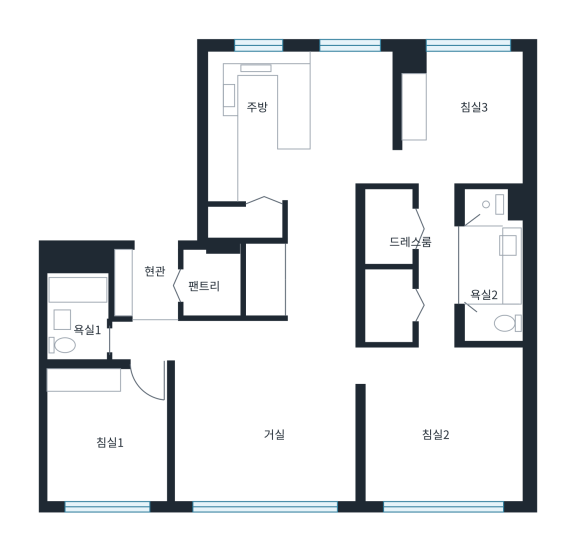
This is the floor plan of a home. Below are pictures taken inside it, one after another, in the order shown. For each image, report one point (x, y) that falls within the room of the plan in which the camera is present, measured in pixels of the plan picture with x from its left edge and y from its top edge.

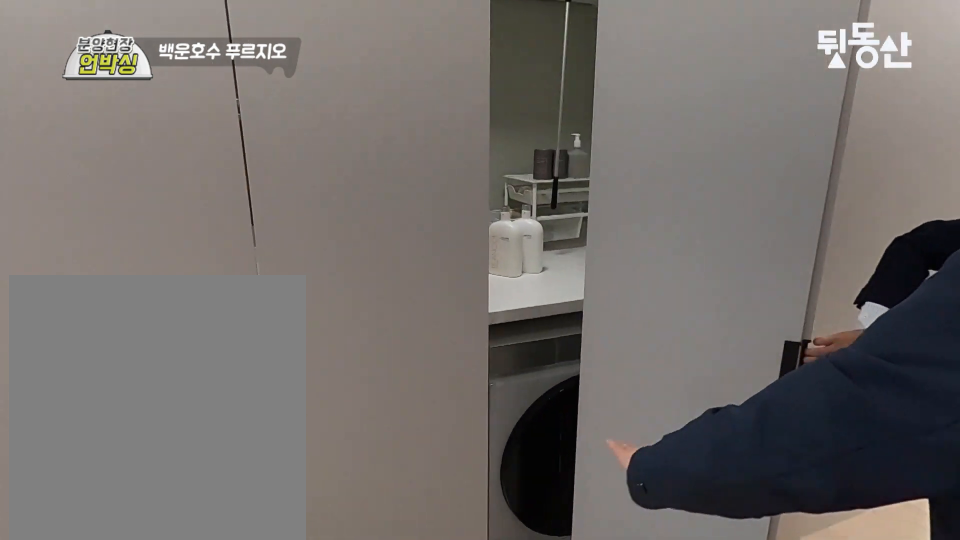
(322, 291)
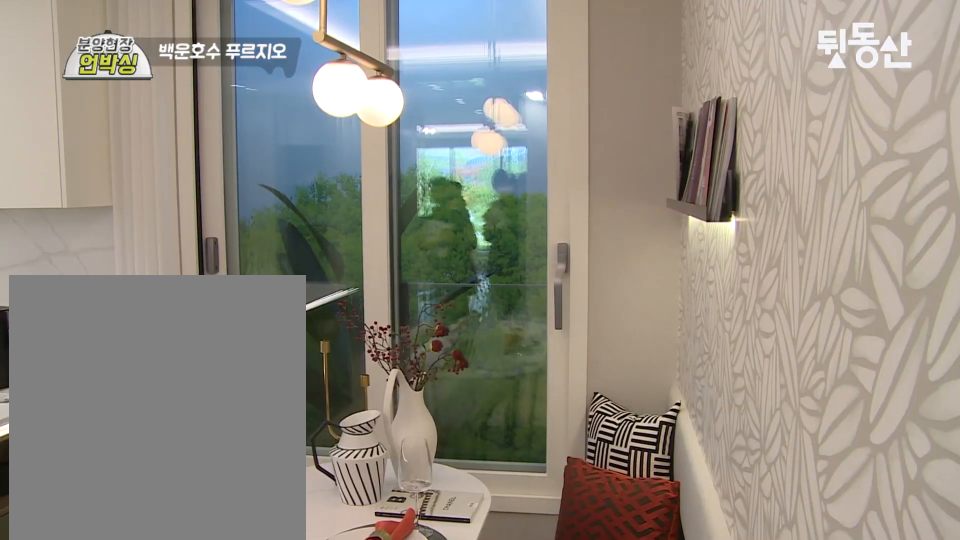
(348, 137)
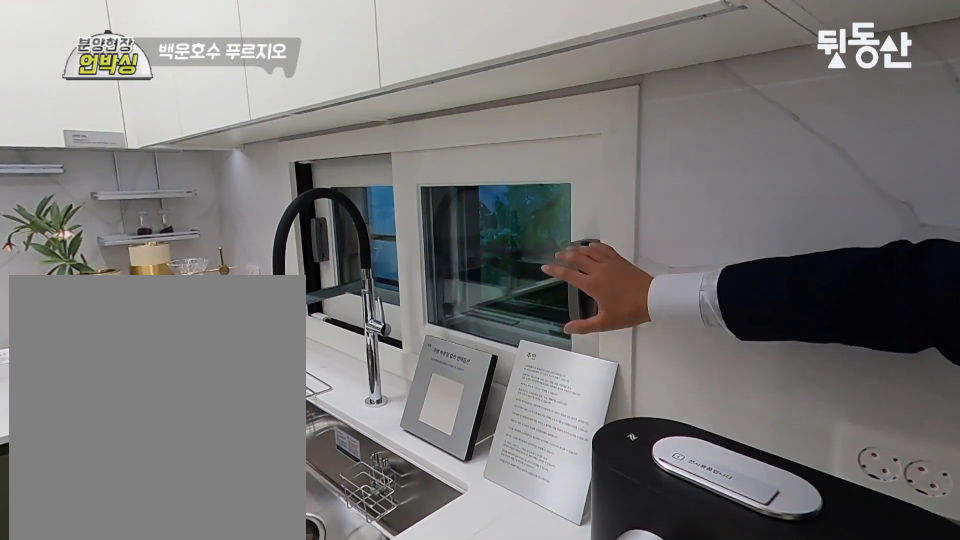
(349, 138)
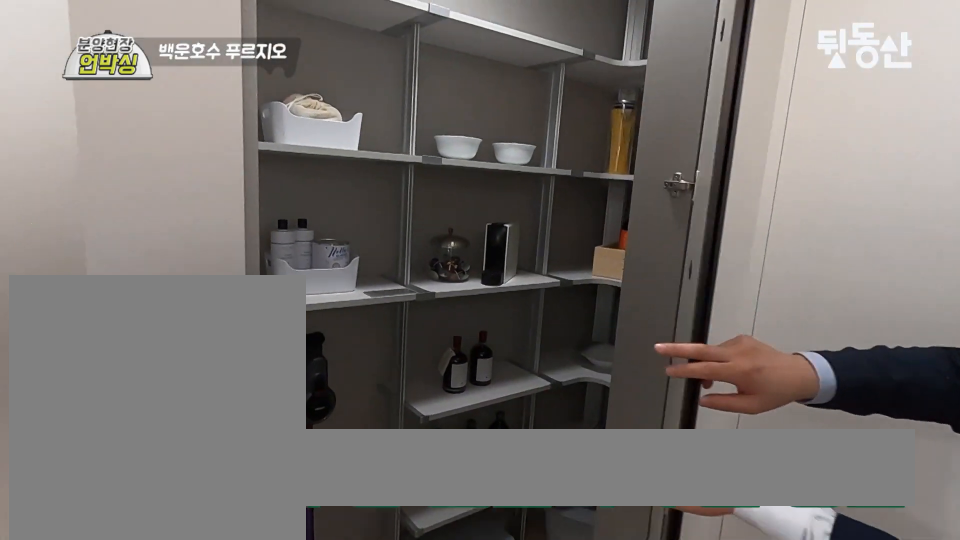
(265, 209)
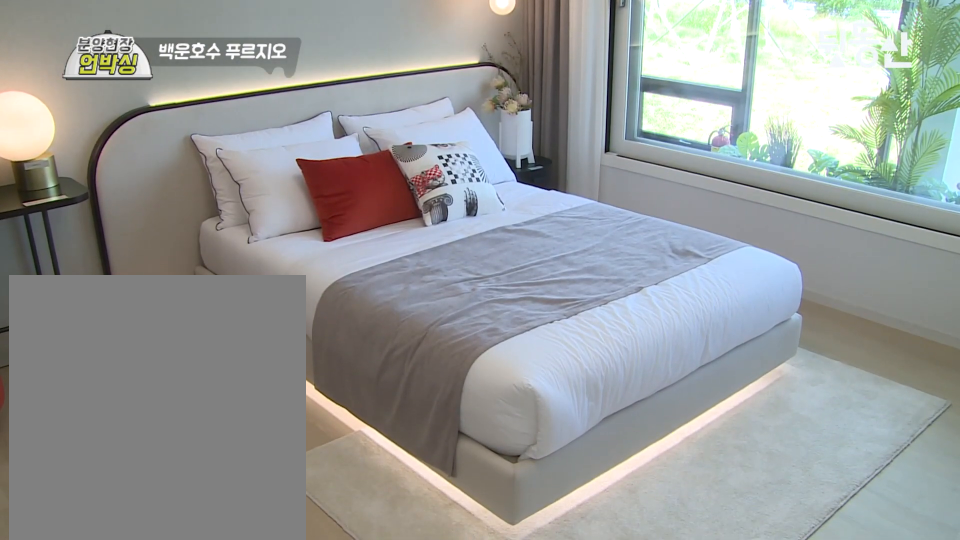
(443, 448)
